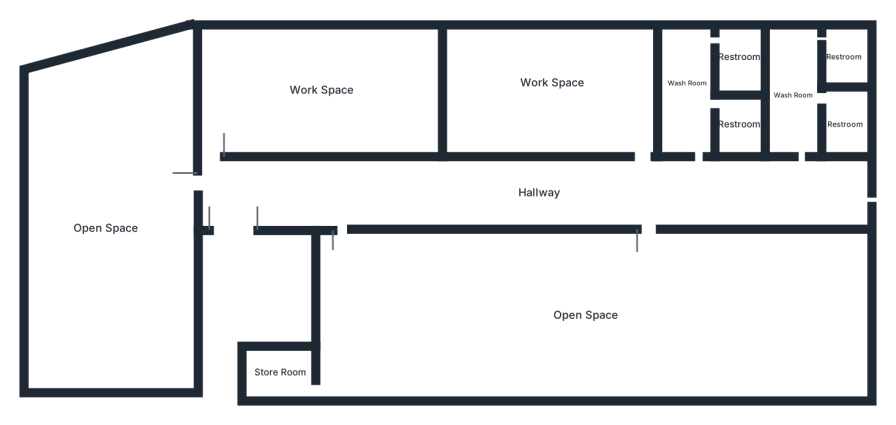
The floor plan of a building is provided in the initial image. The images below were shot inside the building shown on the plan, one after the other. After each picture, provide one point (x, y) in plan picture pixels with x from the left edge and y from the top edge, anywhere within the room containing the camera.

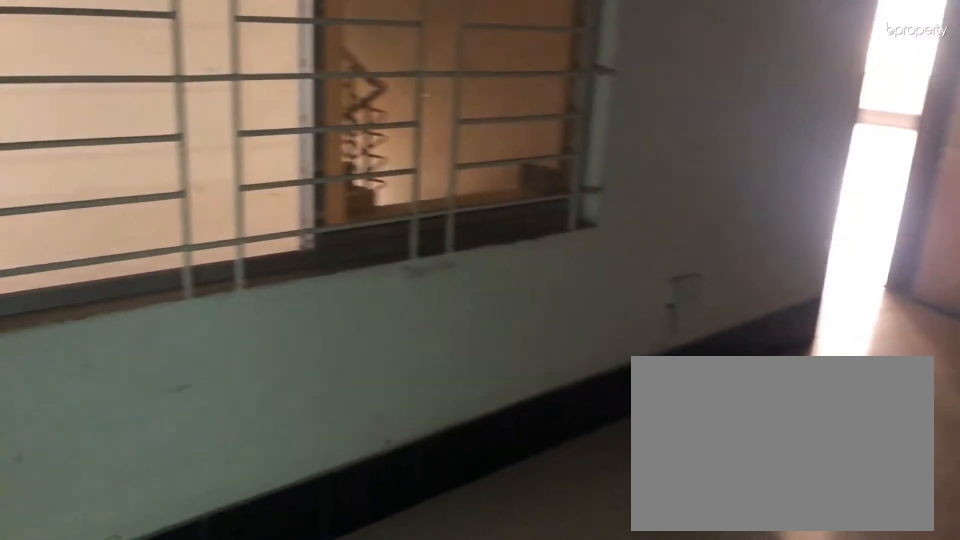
(314, 90)
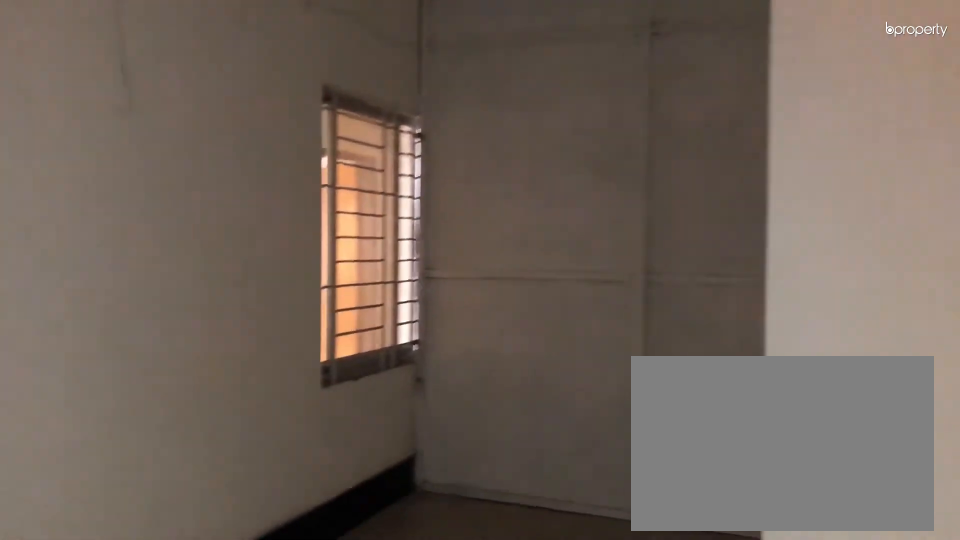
(548, 82)
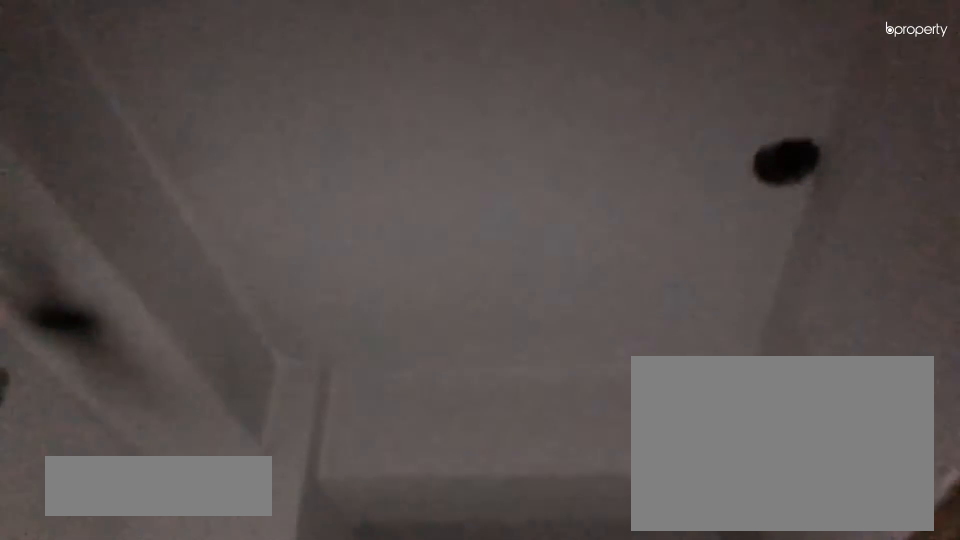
(687, 82)
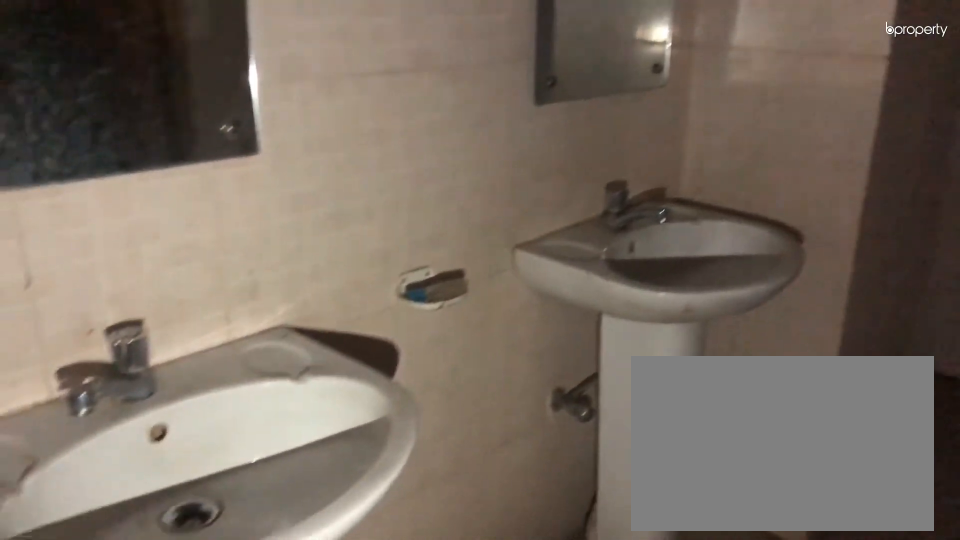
(687, 82)
